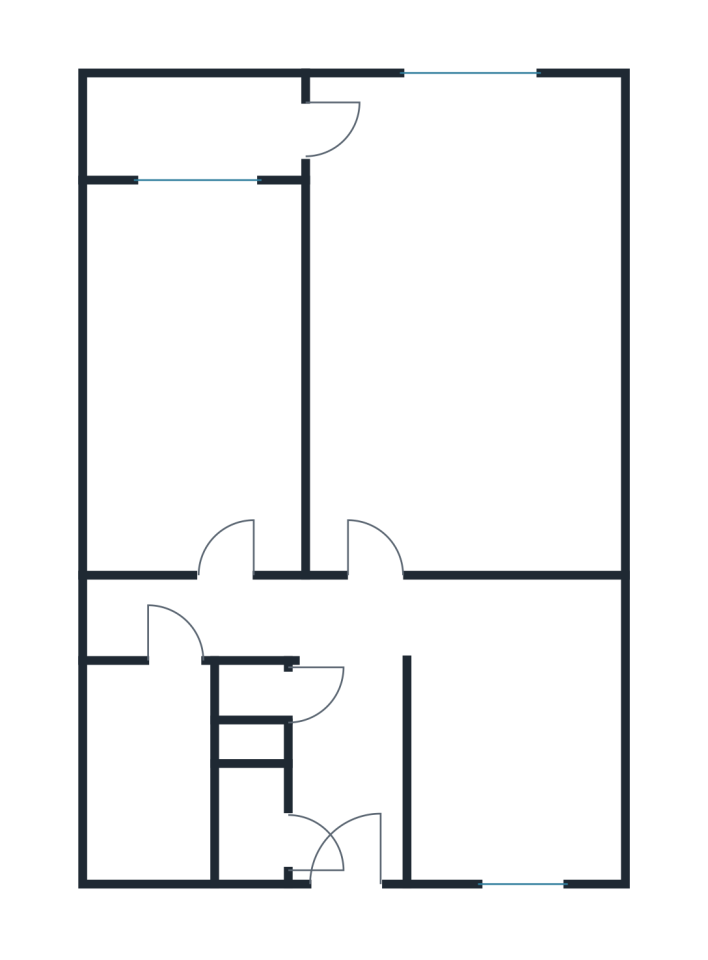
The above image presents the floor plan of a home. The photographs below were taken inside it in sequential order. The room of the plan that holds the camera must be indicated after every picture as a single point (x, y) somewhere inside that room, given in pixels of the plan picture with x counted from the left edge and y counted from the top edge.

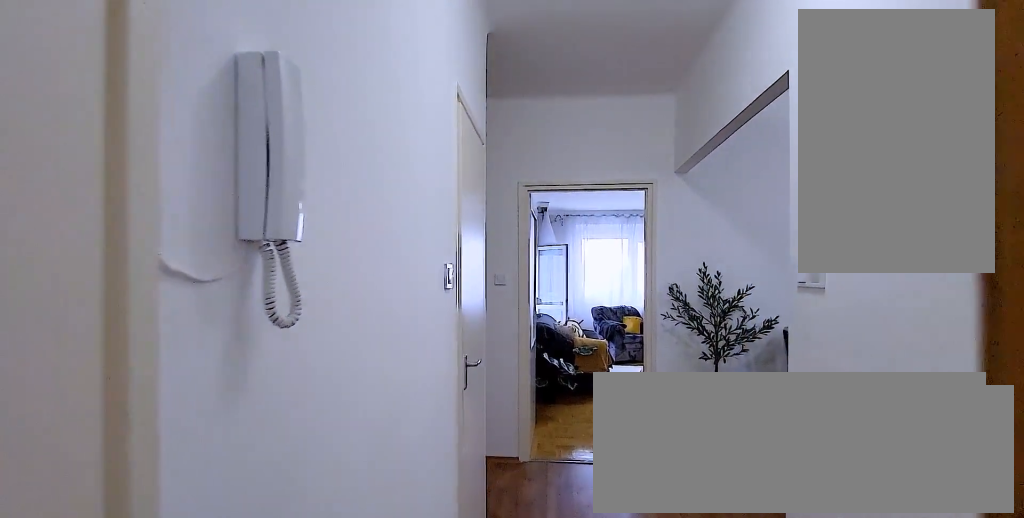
(347, 769)
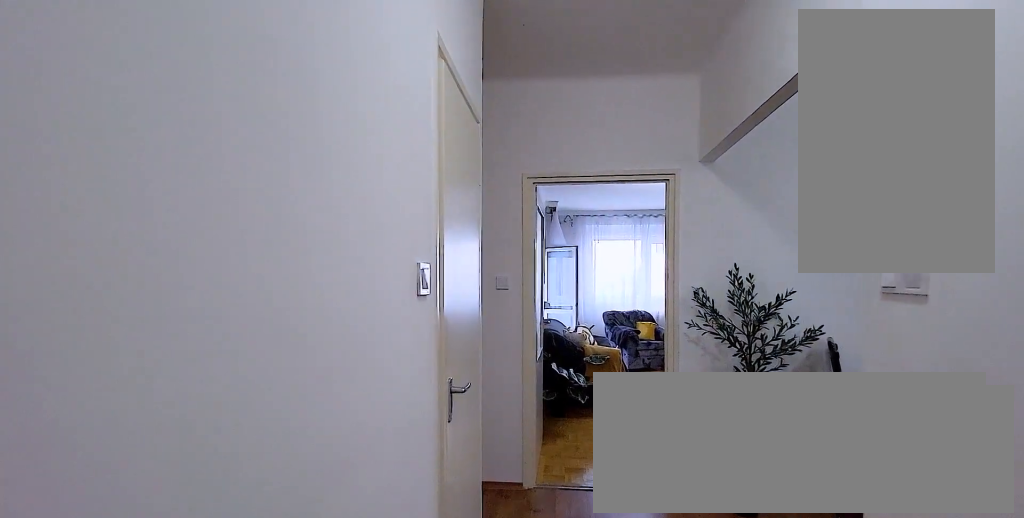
(345, 768)
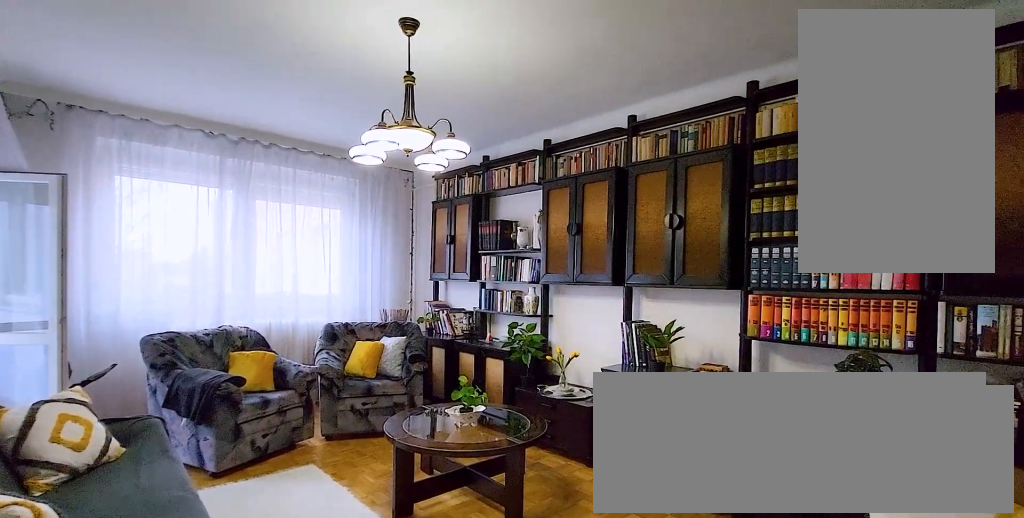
(473, 363)
